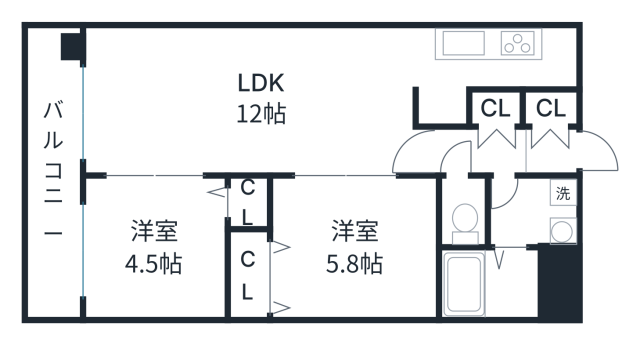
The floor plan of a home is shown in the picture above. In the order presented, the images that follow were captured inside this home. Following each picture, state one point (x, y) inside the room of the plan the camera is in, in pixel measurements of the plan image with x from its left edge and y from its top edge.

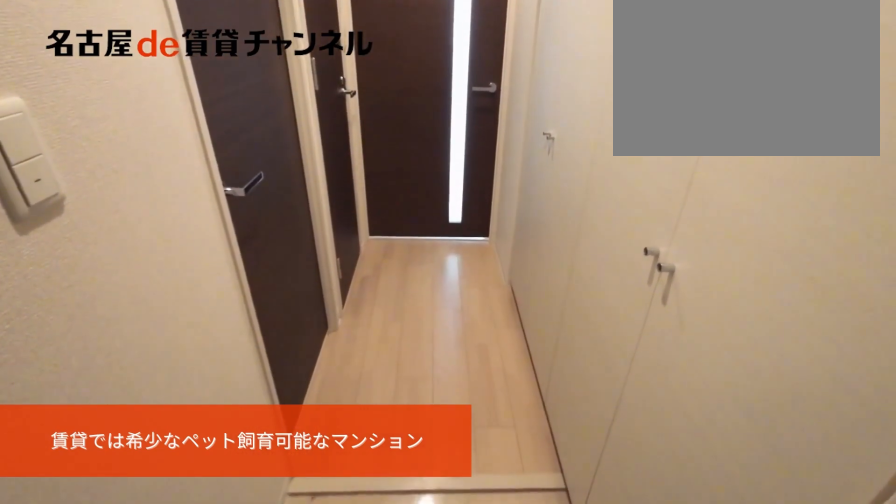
(523, 132)
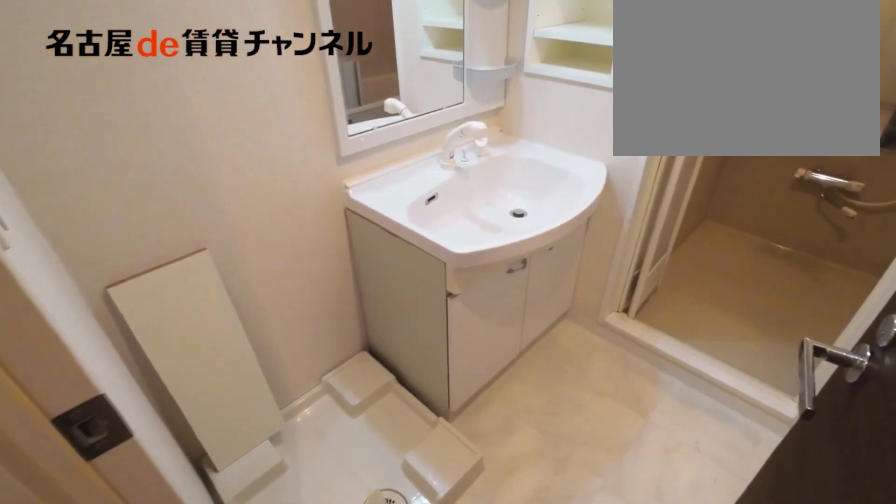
(534, 212)
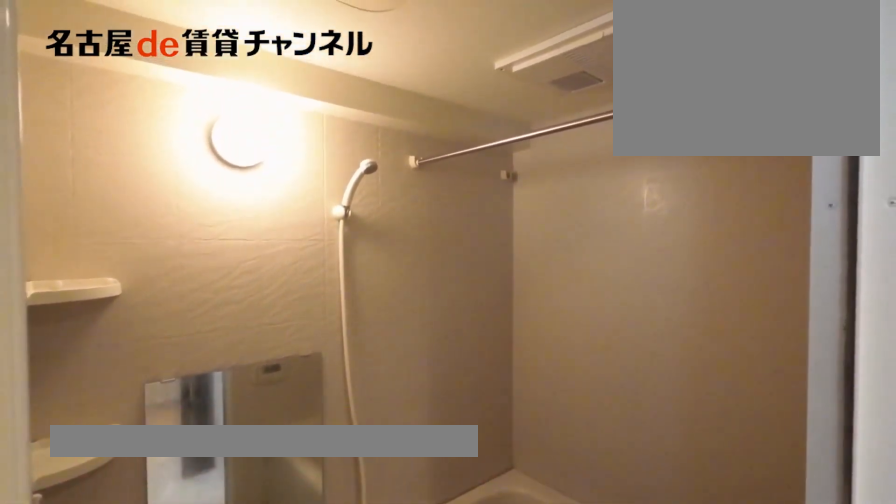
(487, 282)
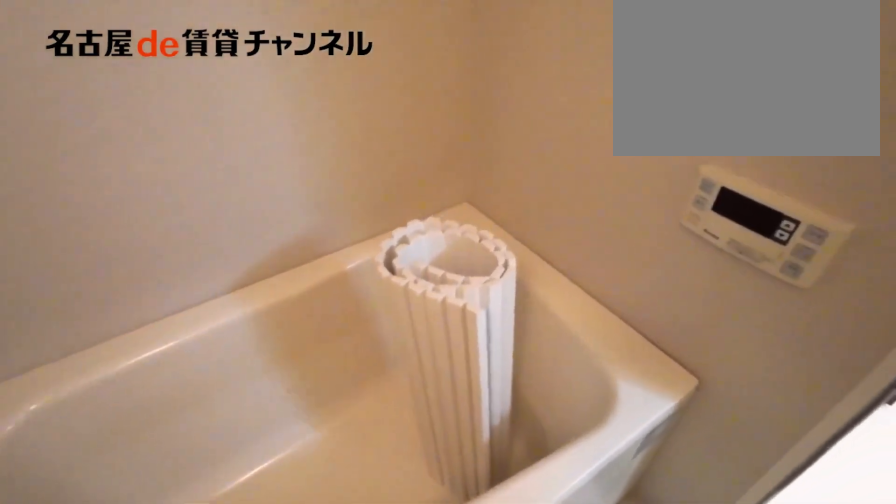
(487, 282)
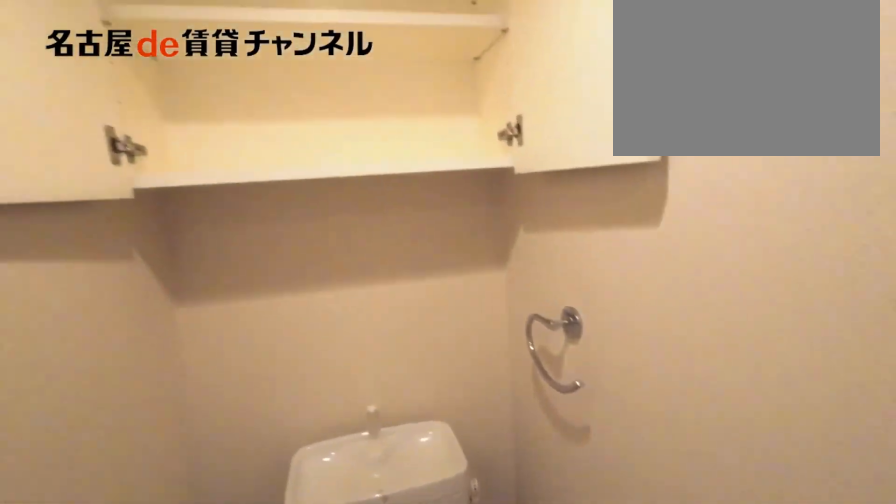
(463, 211)
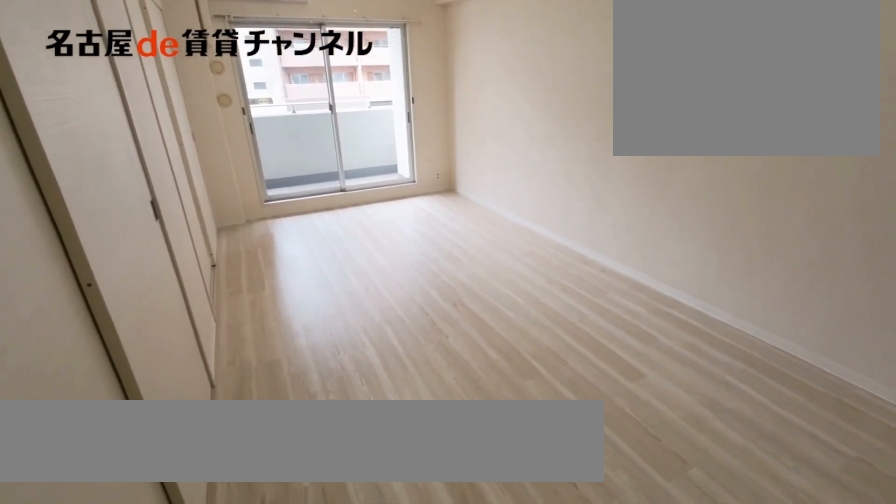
(257, 100)
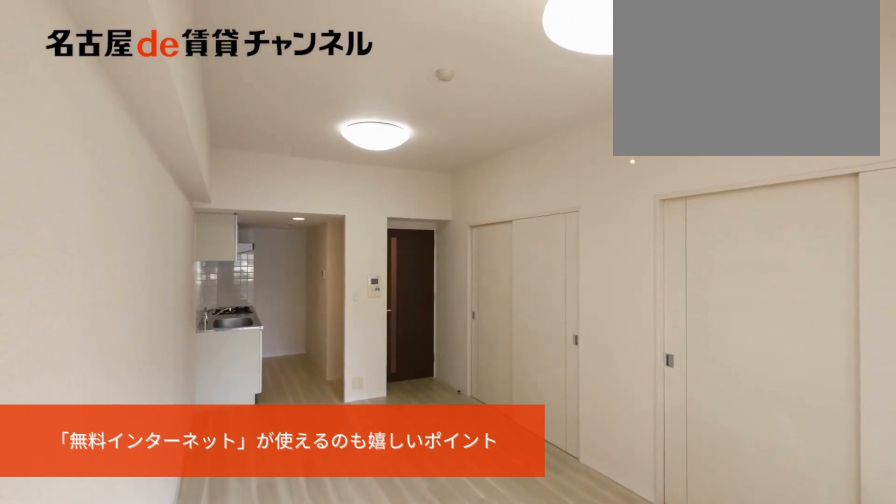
(257, 100)
